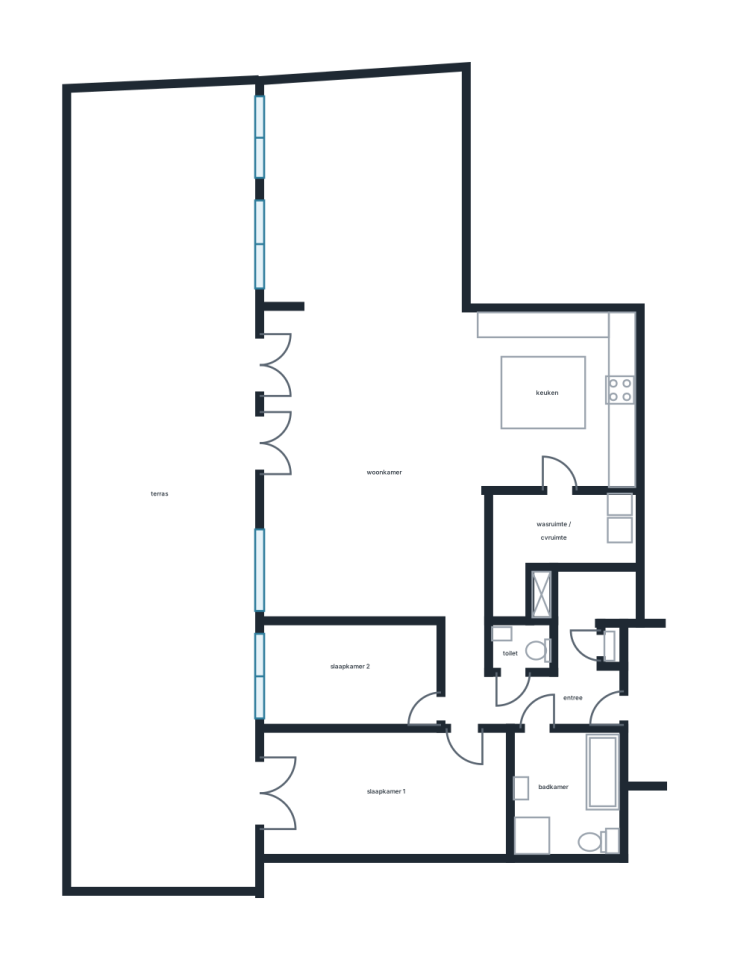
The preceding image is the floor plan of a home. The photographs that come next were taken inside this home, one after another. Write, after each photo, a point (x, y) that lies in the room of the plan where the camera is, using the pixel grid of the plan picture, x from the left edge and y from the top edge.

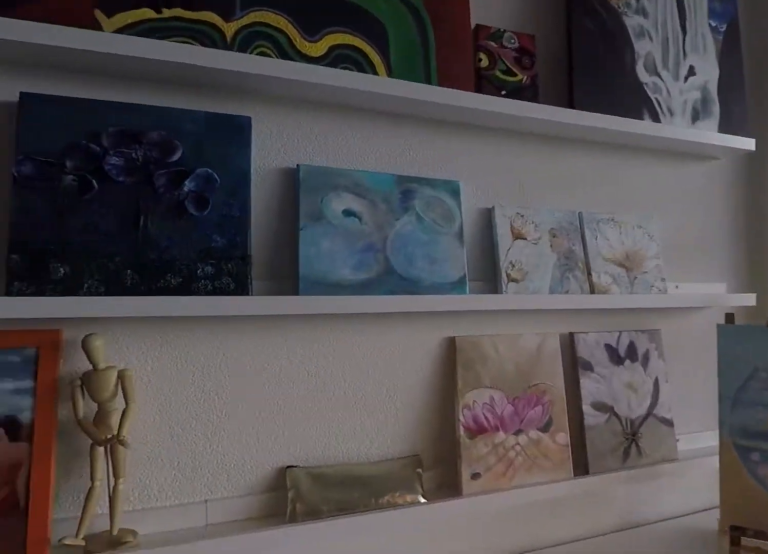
(349, 674)
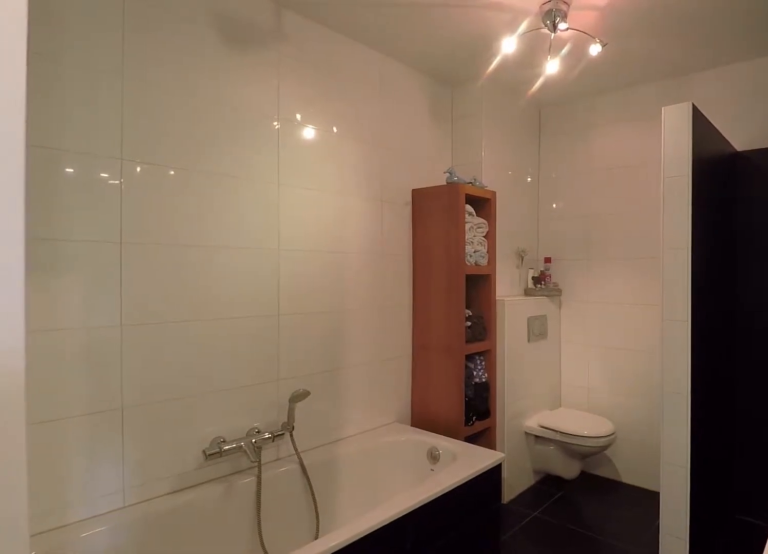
(565, 789)
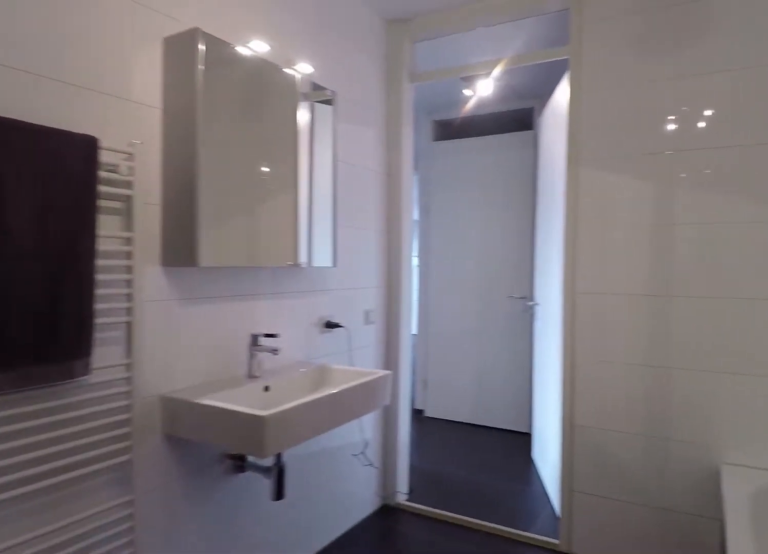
(565, 789)
